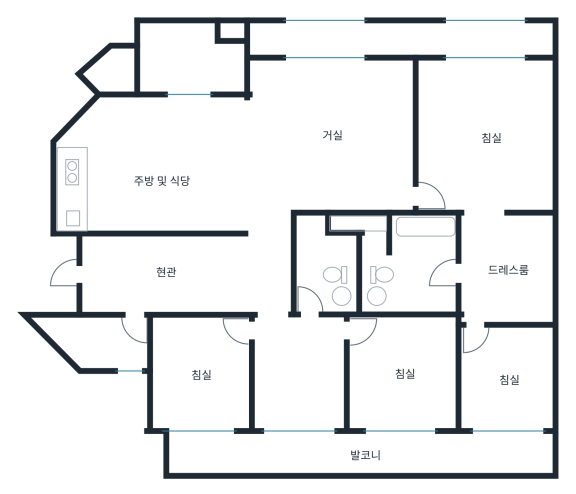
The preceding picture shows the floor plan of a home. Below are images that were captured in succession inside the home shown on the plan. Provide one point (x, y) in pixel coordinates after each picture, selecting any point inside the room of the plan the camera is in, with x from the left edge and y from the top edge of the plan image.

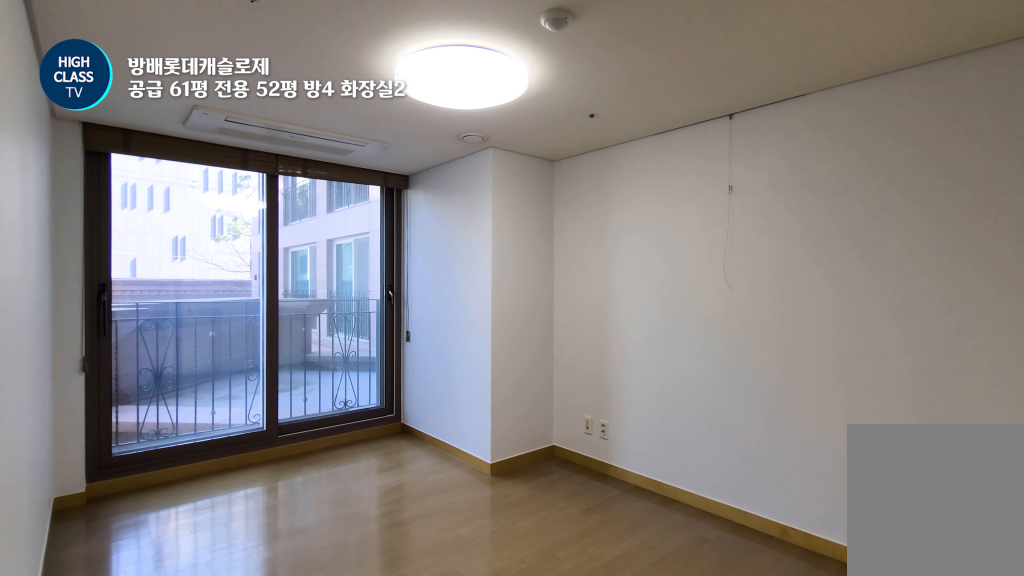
(203, 392)
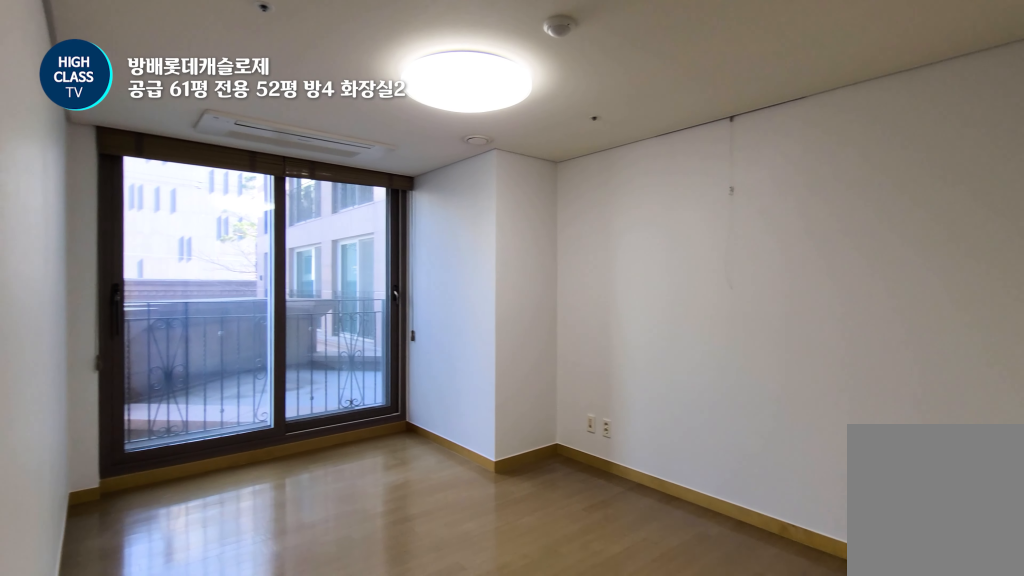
(203, 392)
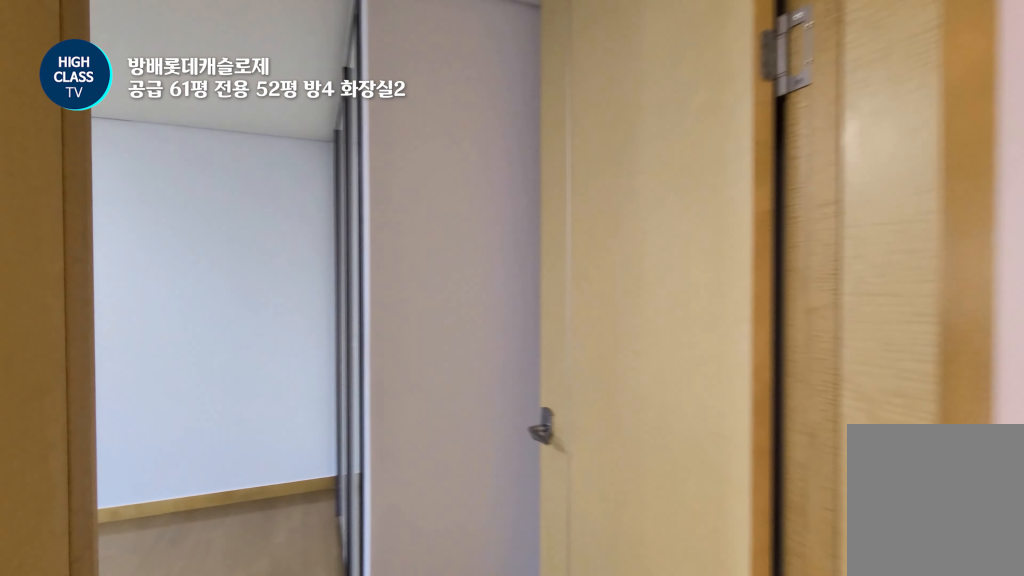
(299, 374)
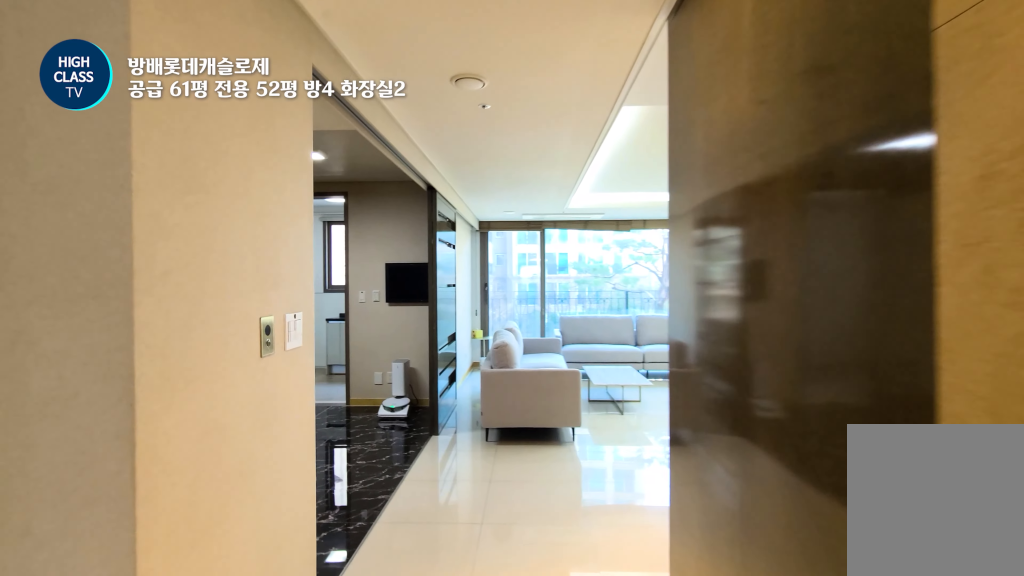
(269, 262)
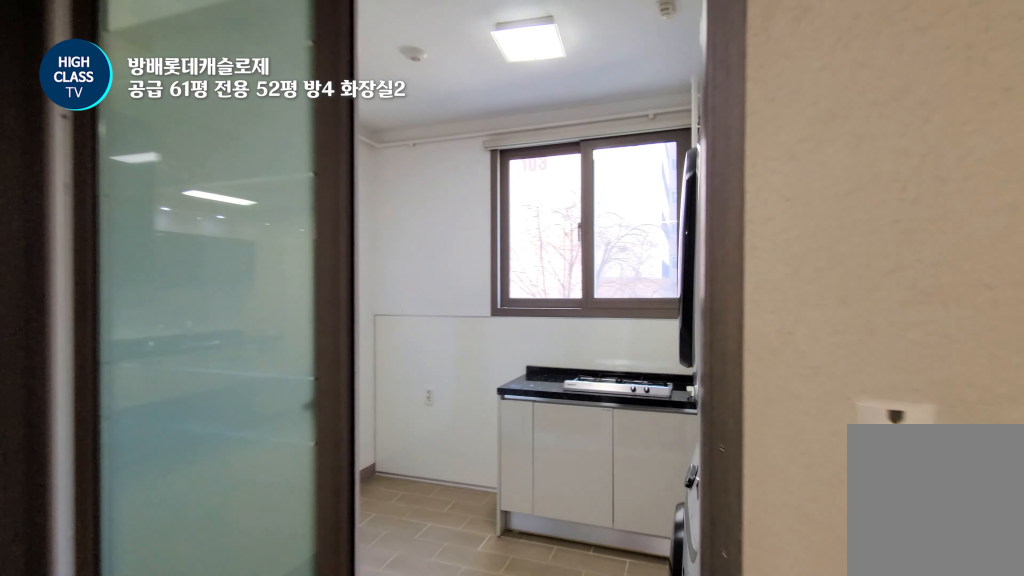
(157, 162)
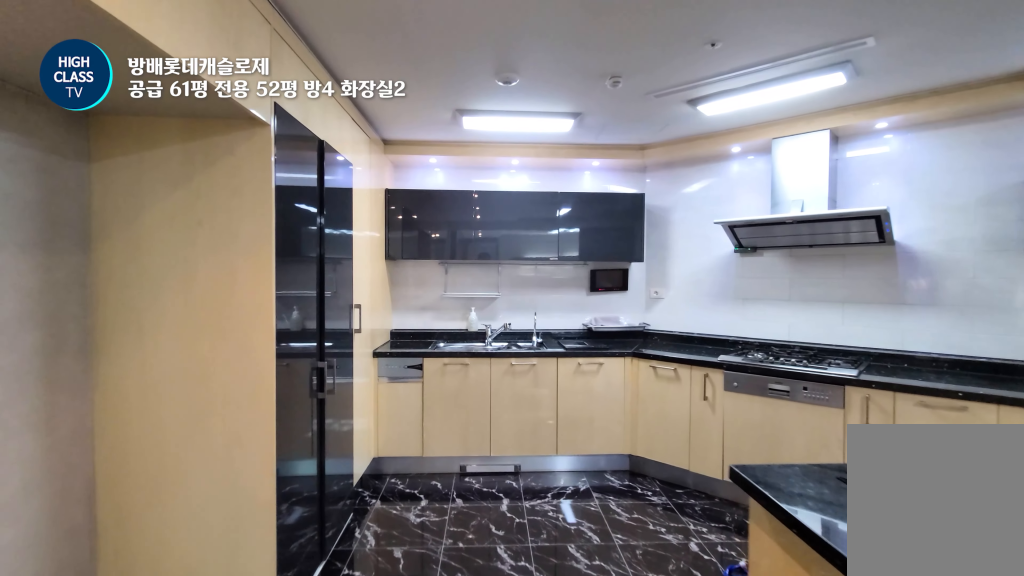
(157, 162)
